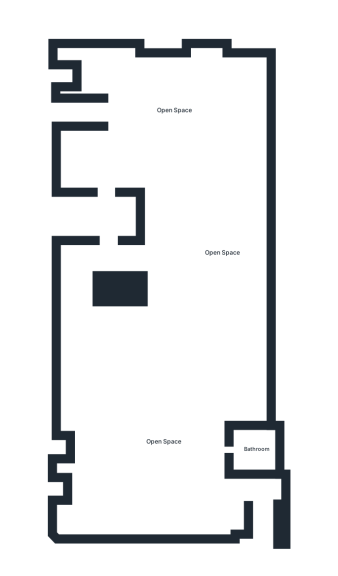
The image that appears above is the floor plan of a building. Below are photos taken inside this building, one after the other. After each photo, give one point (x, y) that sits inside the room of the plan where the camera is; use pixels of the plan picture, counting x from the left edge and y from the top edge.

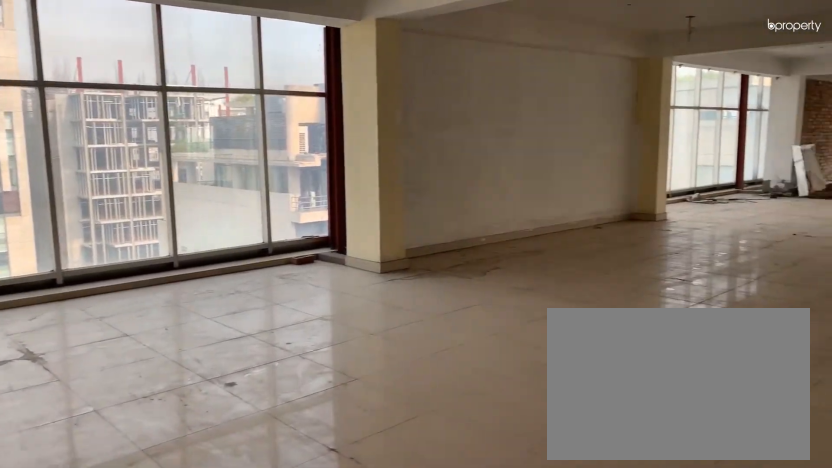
(175, 110)
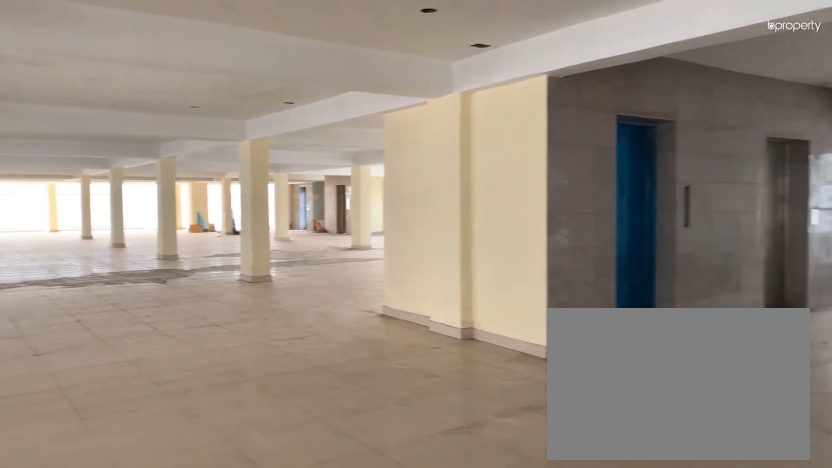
(220, 253)
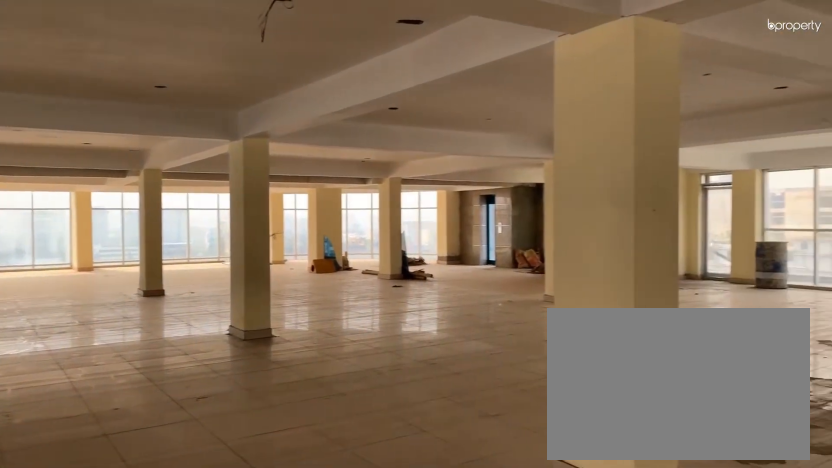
(221, 253)
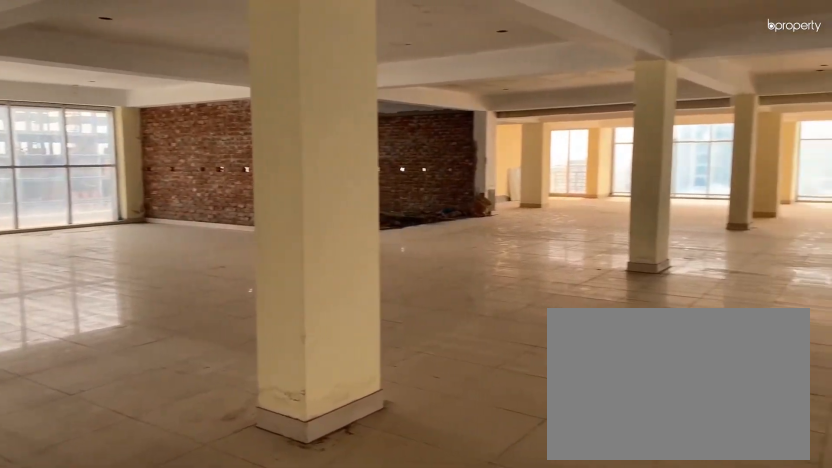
(221, 253)
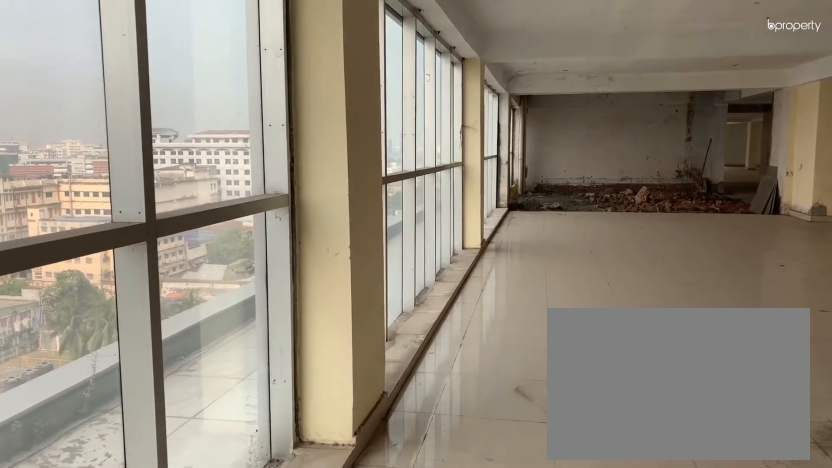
(162, 442)
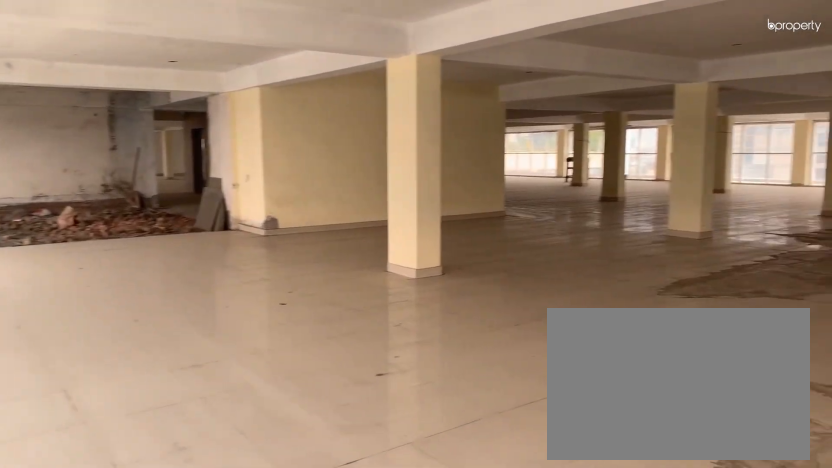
(162, 442)
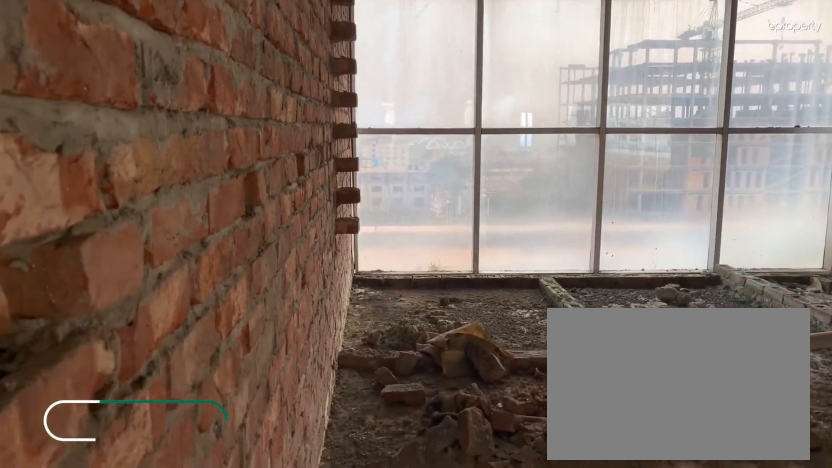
(256, 448)
